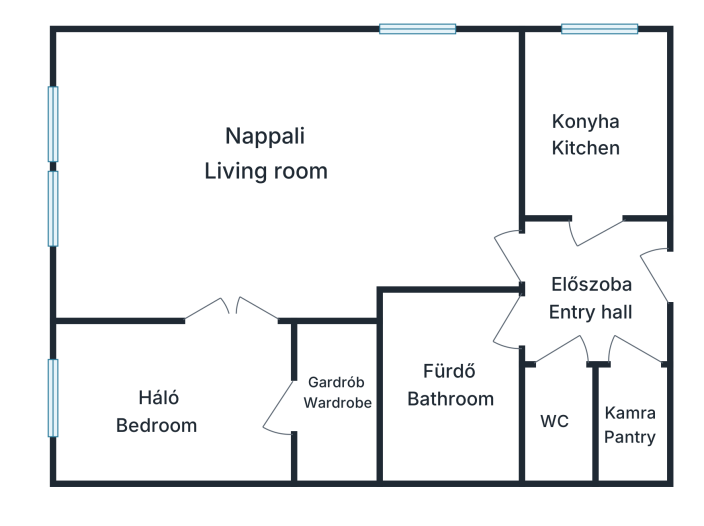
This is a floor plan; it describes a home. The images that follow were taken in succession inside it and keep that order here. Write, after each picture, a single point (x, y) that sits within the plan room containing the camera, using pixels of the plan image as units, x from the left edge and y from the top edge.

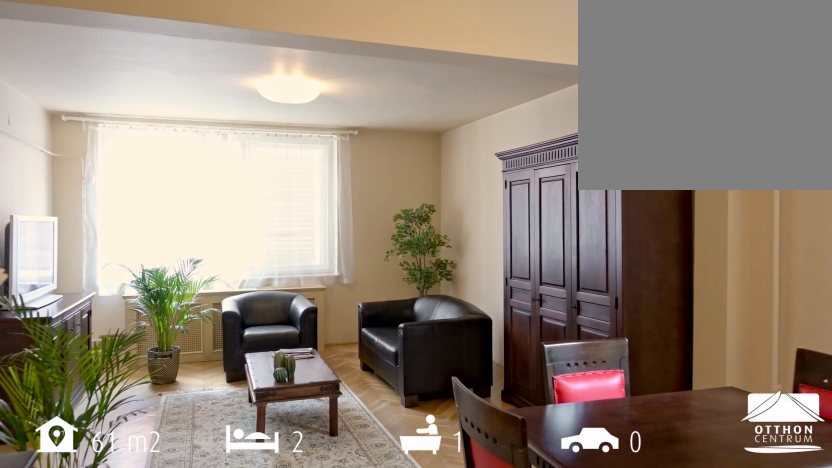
(292, 168)
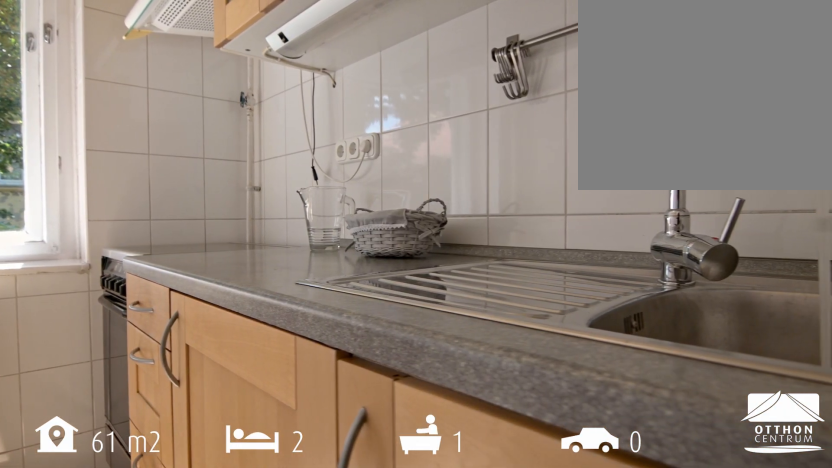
(589, 126)
